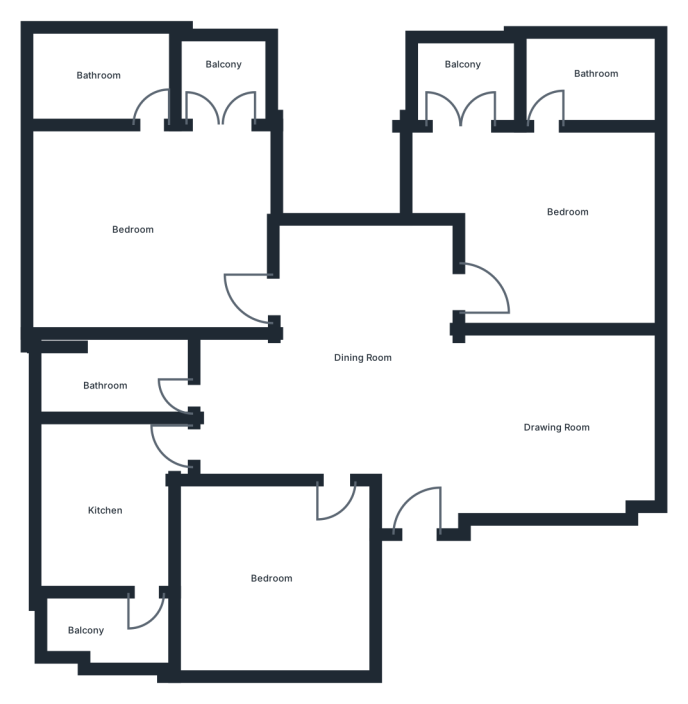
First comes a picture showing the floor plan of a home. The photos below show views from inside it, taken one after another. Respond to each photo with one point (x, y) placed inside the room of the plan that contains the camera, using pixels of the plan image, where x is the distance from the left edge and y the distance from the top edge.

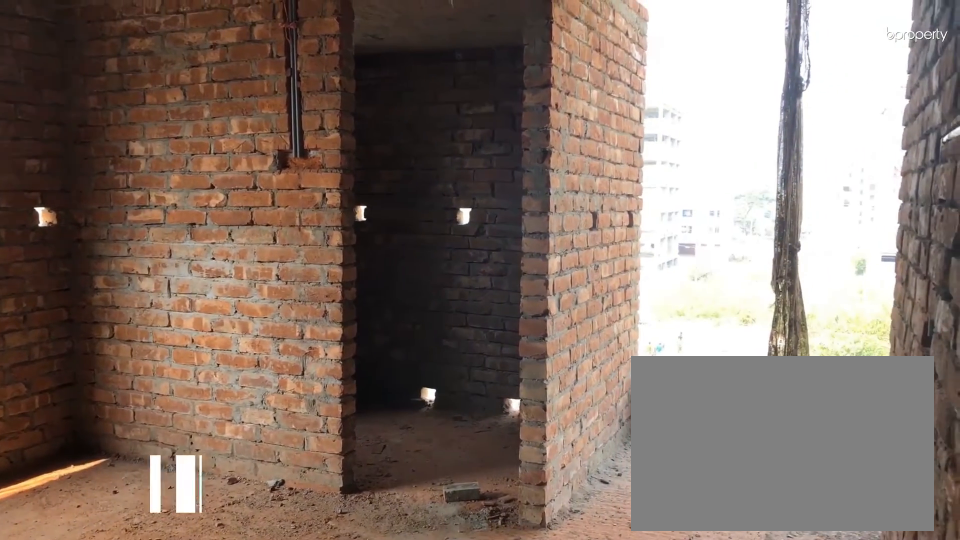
(147, 222)
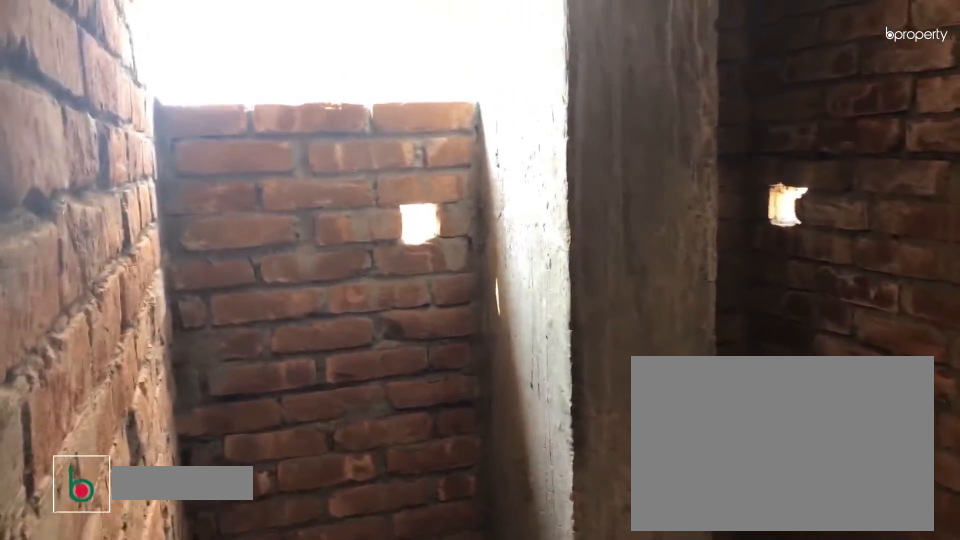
(97, 81)
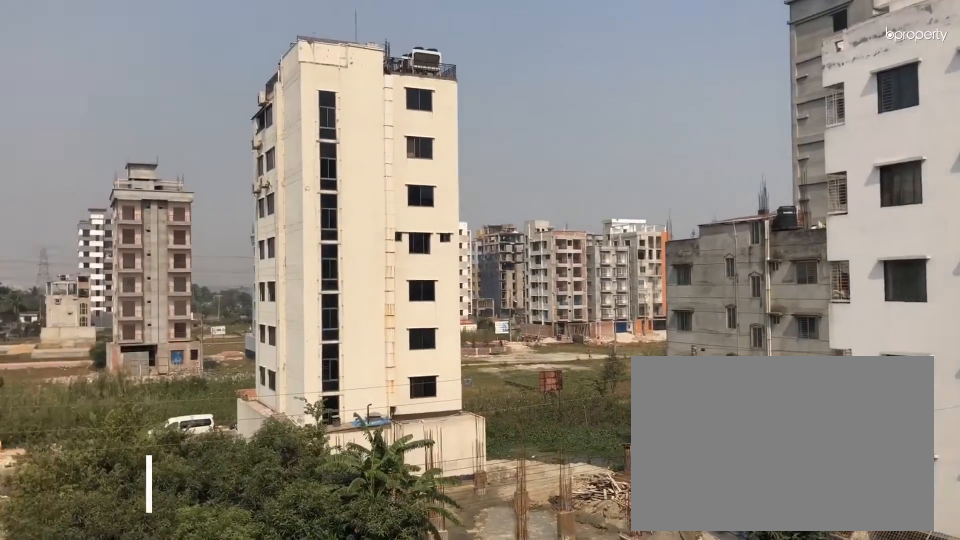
(220, 75)
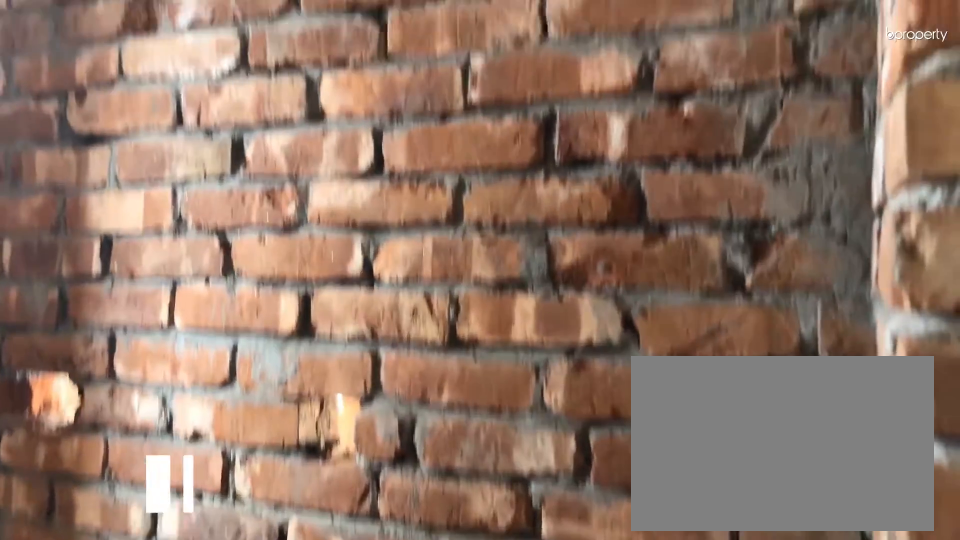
(124, 380)
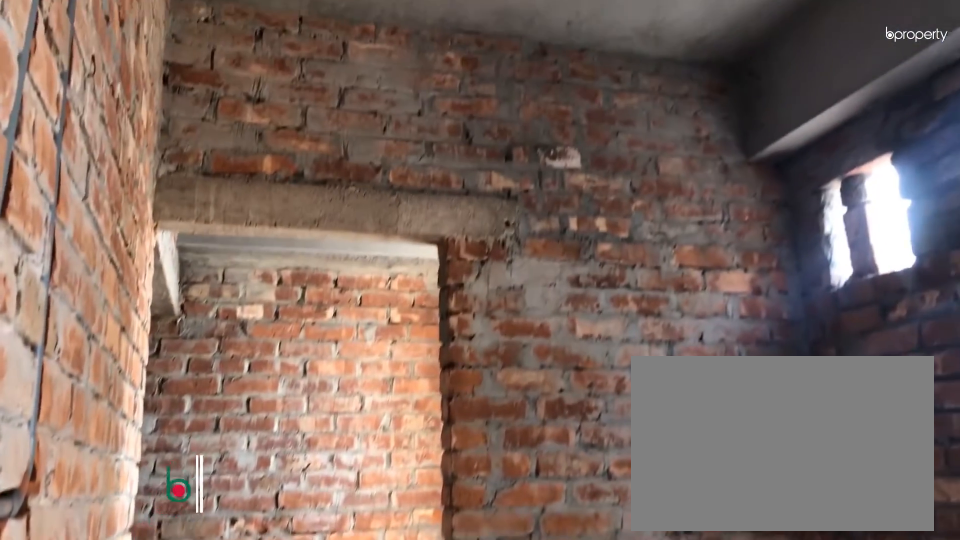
(105, 509)
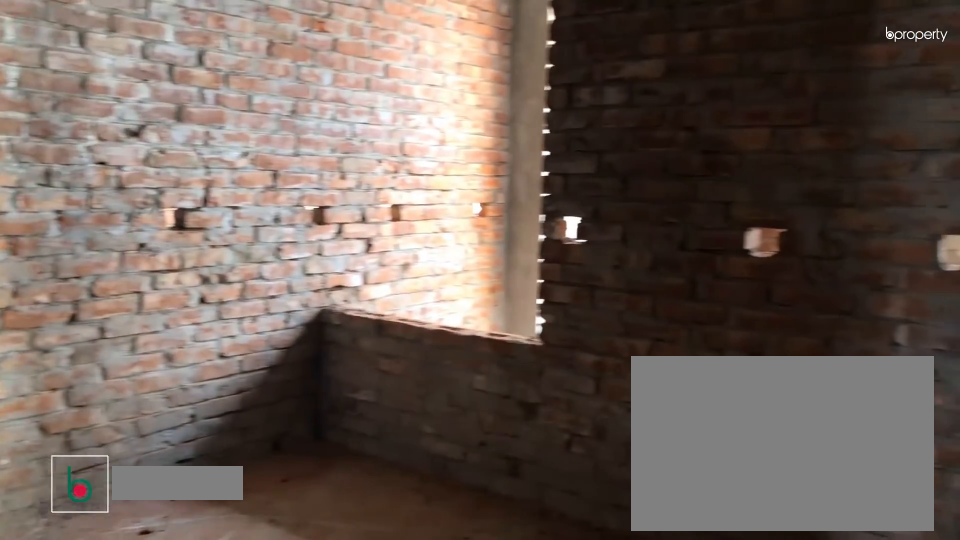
(269, 575)
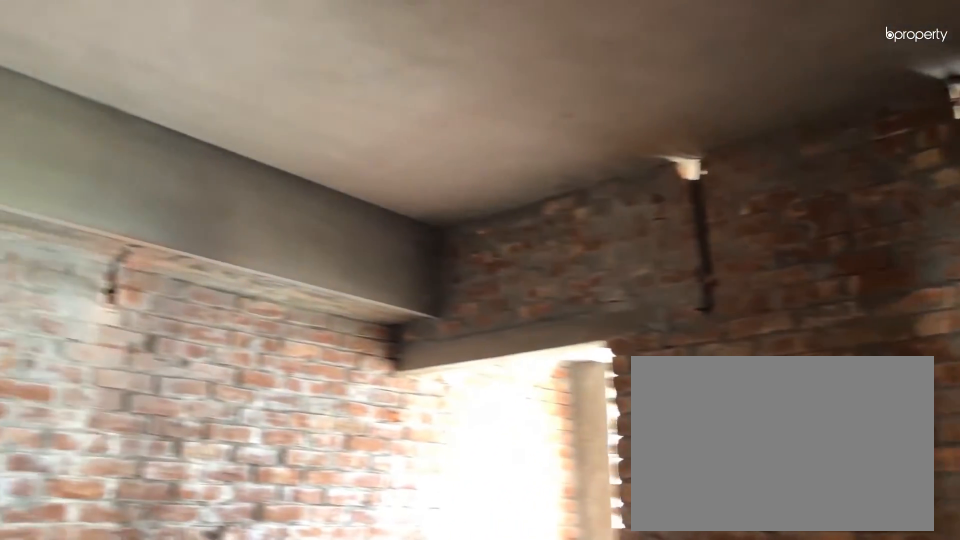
(269, 575)
